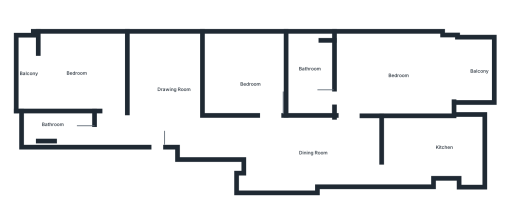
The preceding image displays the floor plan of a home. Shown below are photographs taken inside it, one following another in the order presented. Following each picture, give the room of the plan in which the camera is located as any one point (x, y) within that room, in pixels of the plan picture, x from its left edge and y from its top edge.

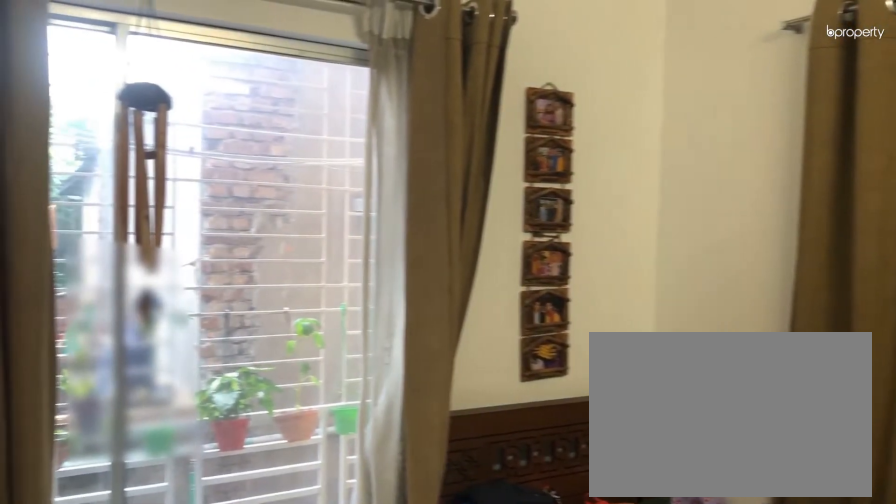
(72, 75)
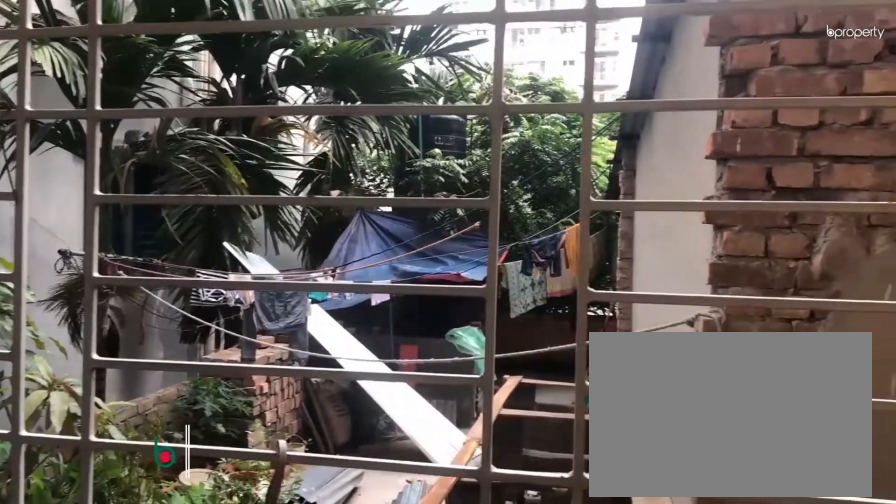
(26, 72)
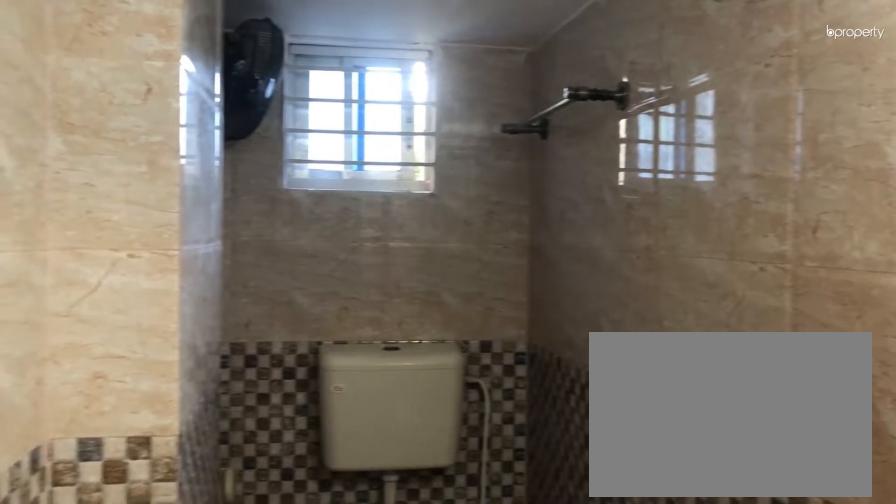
(62, 128)
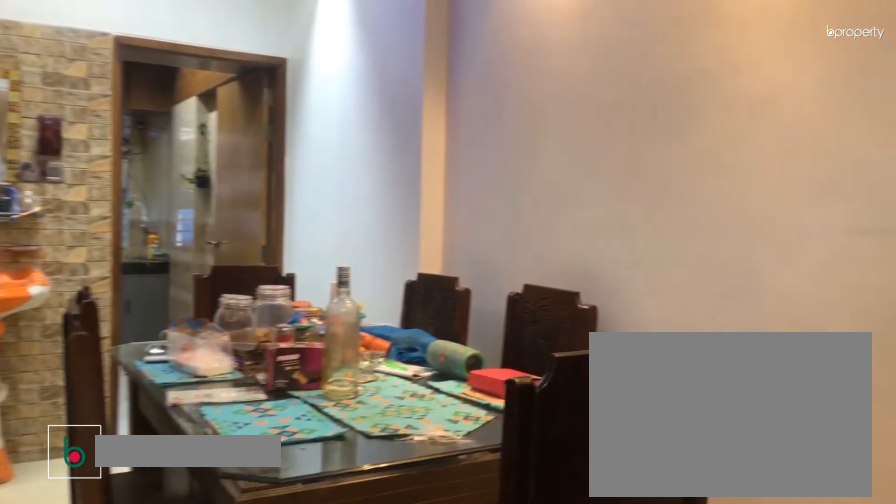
(293, 151)
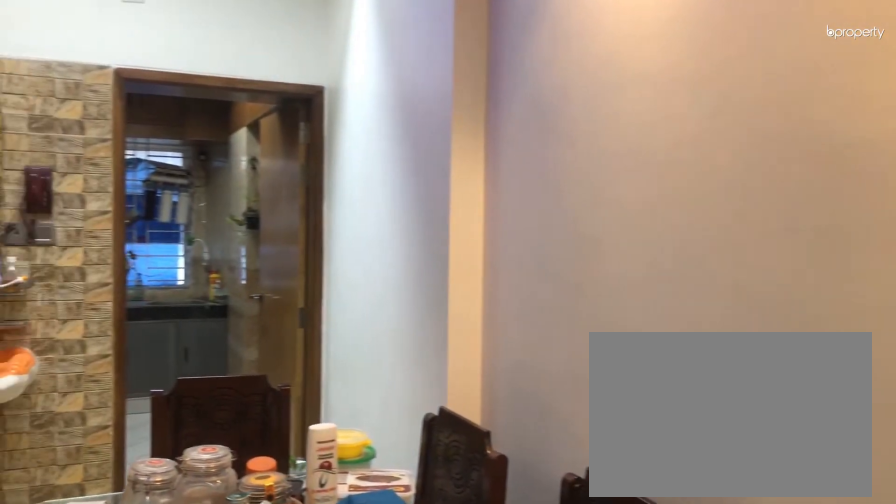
(293, 151)
